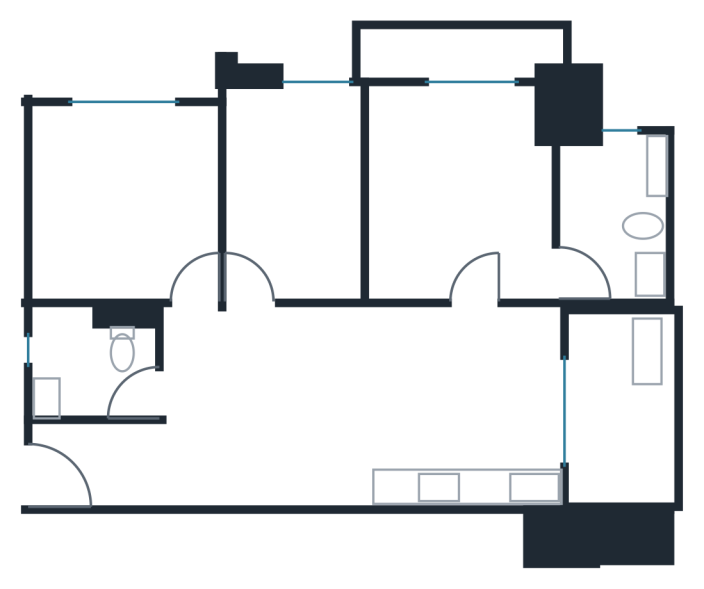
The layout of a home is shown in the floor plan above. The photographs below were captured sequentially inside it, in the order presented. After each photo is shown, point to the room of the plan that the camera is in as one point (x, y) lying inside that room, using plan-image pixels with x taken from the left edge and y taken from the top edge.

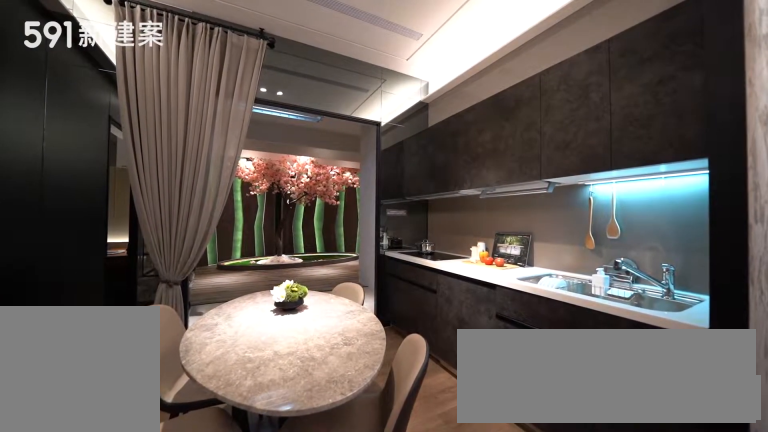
(468, 408)
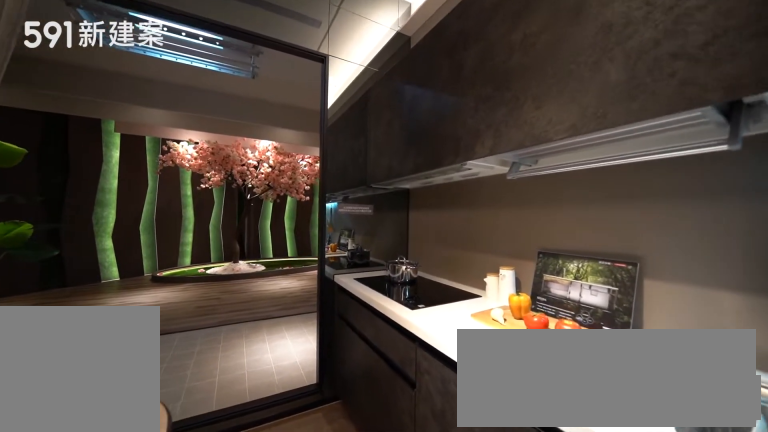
(468, 408)
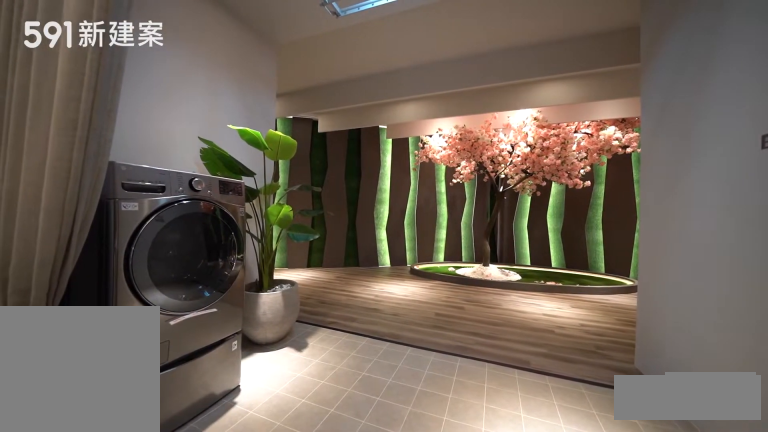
(623, 408)
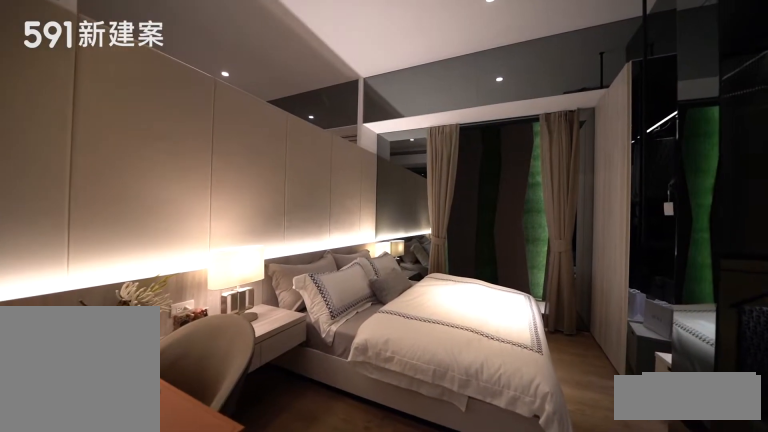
(463, 186)
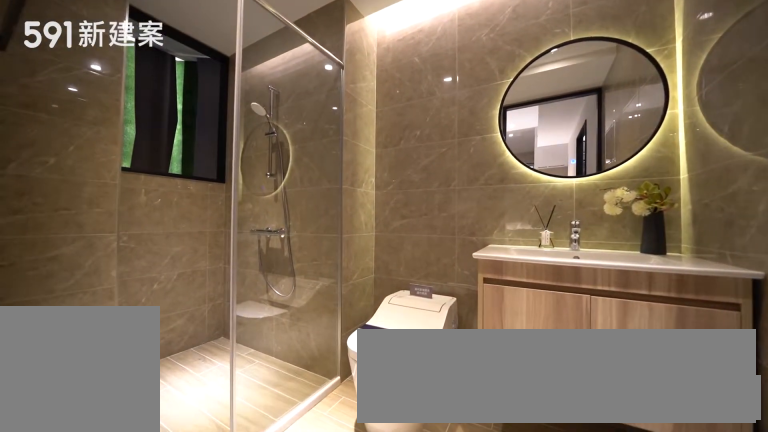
(621, 214)
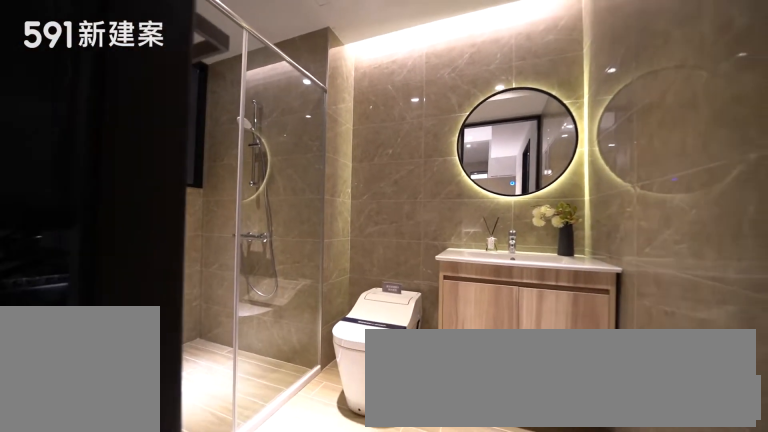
(621, 214)
